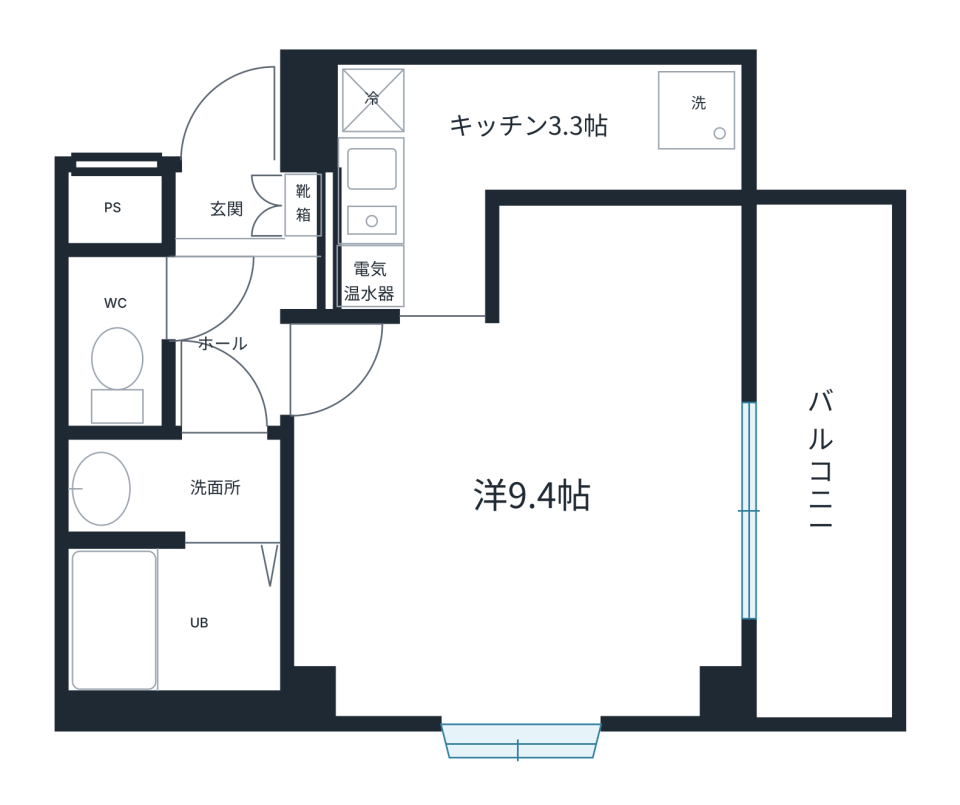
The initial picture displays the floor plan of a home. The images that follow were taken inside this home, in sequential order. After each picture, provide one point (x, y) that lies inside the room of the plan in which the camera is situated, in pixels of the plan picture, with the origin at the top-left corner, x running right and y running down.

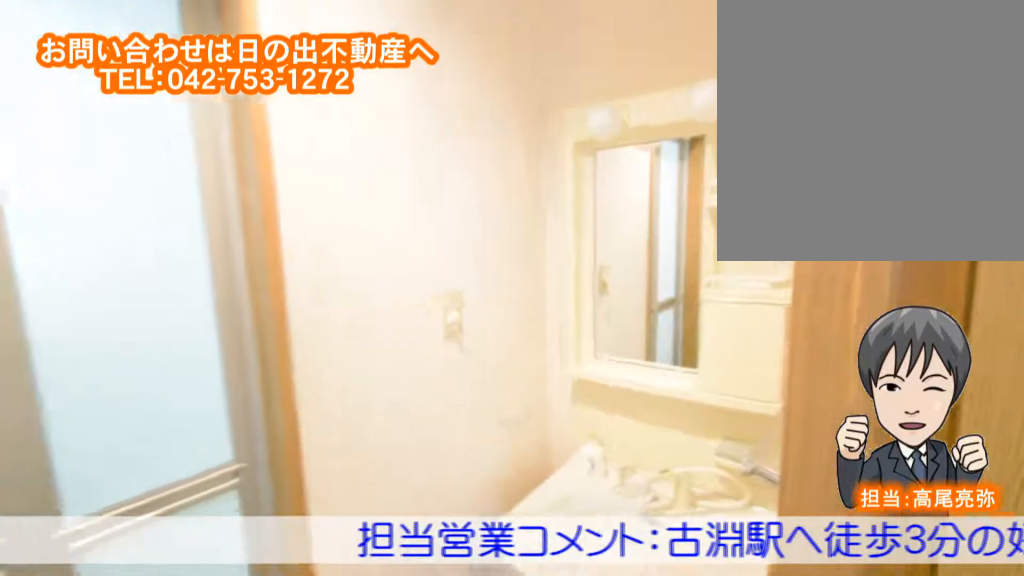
(165, 489)
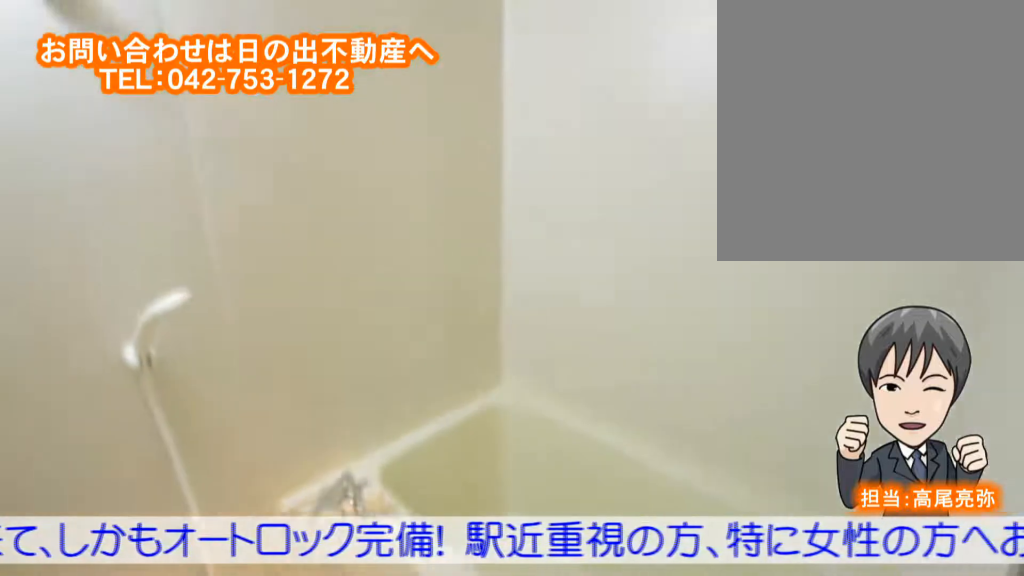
(157, 611)
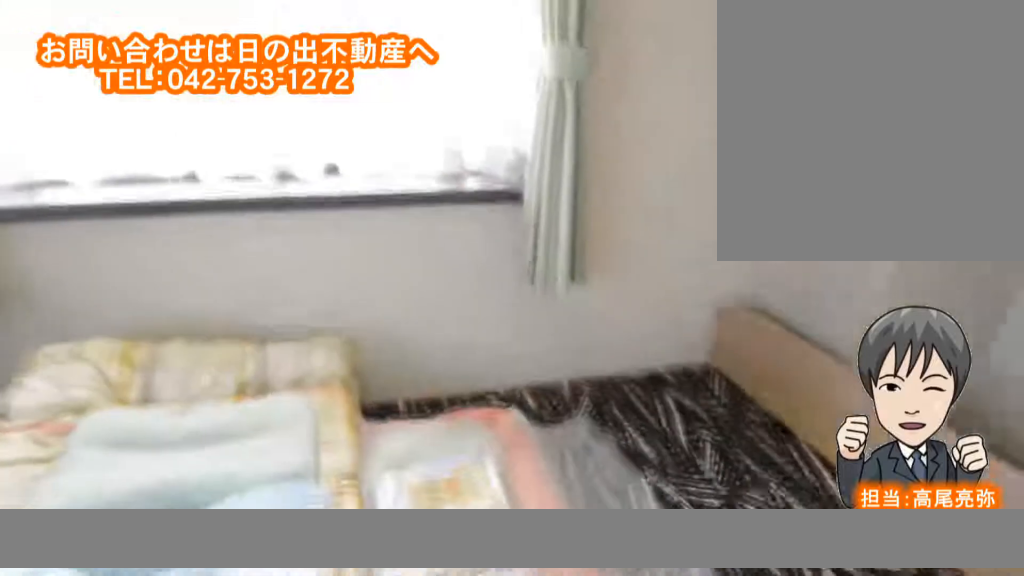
(543, 552)
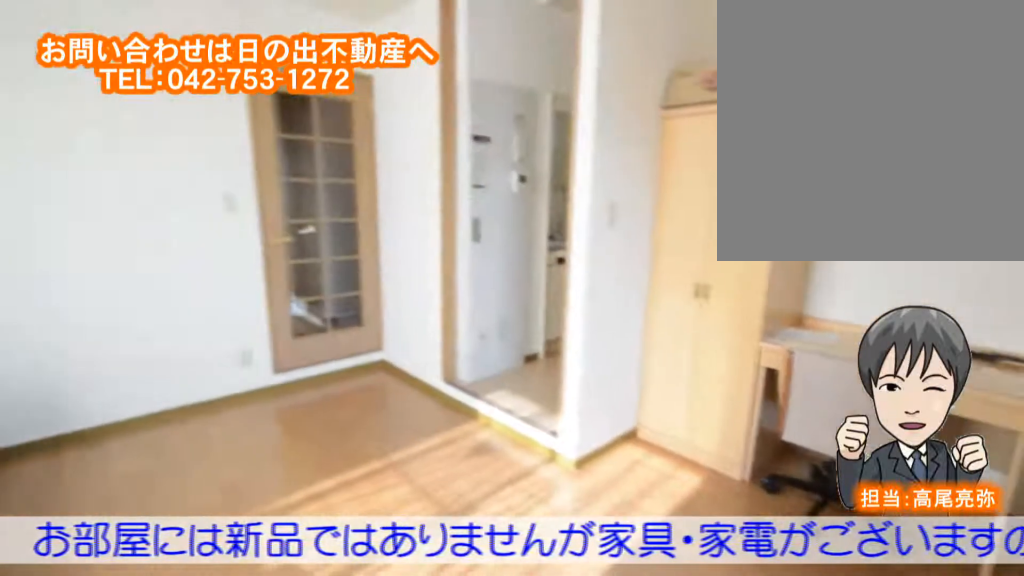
(543, 549)
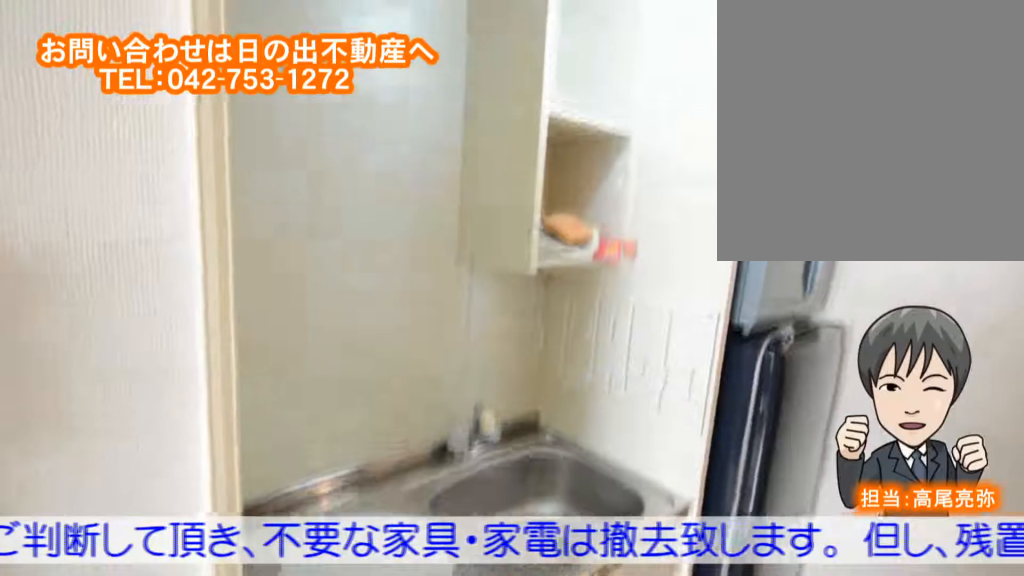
(480, 141)
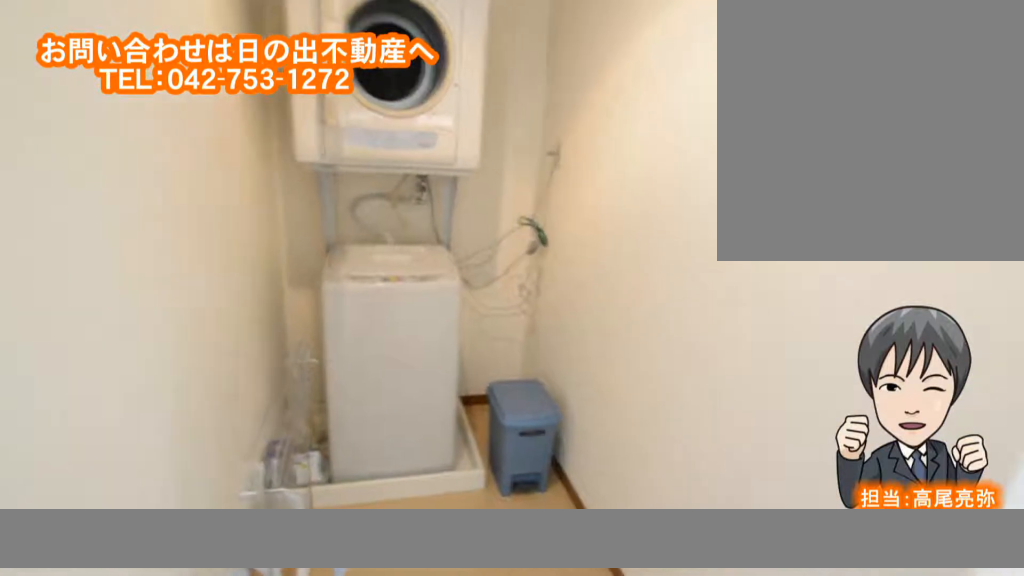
(478, 141)
